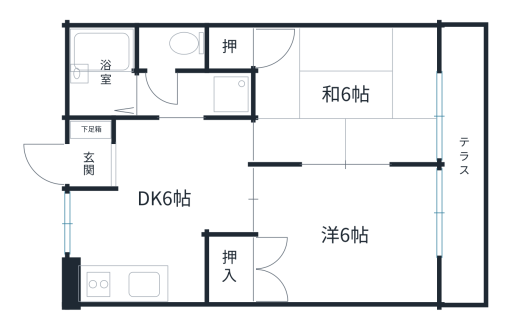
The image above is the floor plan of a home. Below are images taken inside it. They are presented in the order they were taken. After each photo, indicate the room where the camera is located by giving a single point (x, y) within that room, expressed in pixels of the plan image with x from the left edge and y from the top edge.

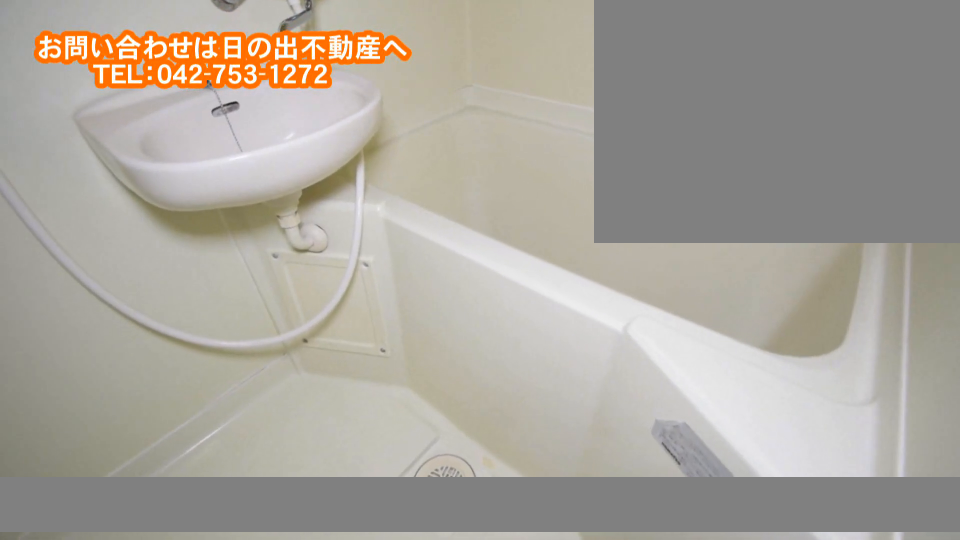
(103, 84)
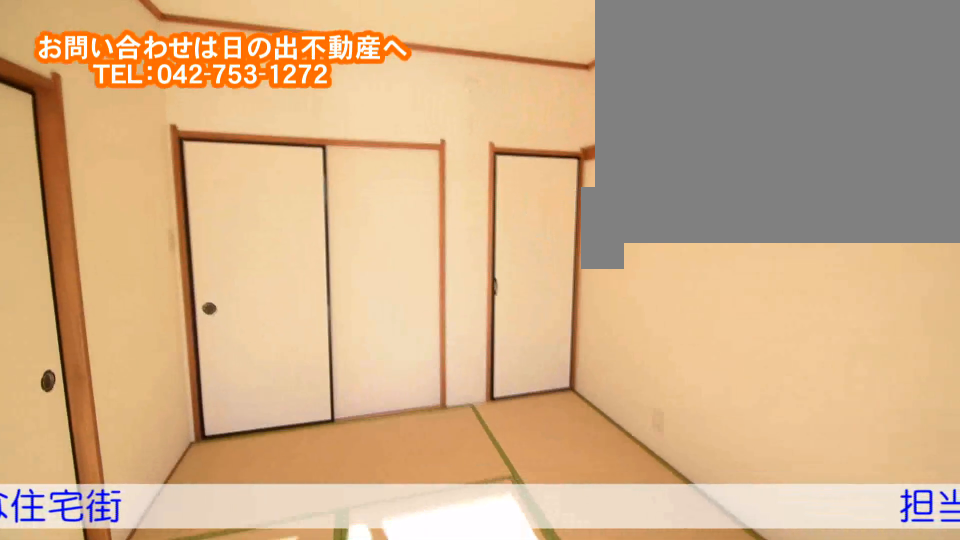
(390, 93)
